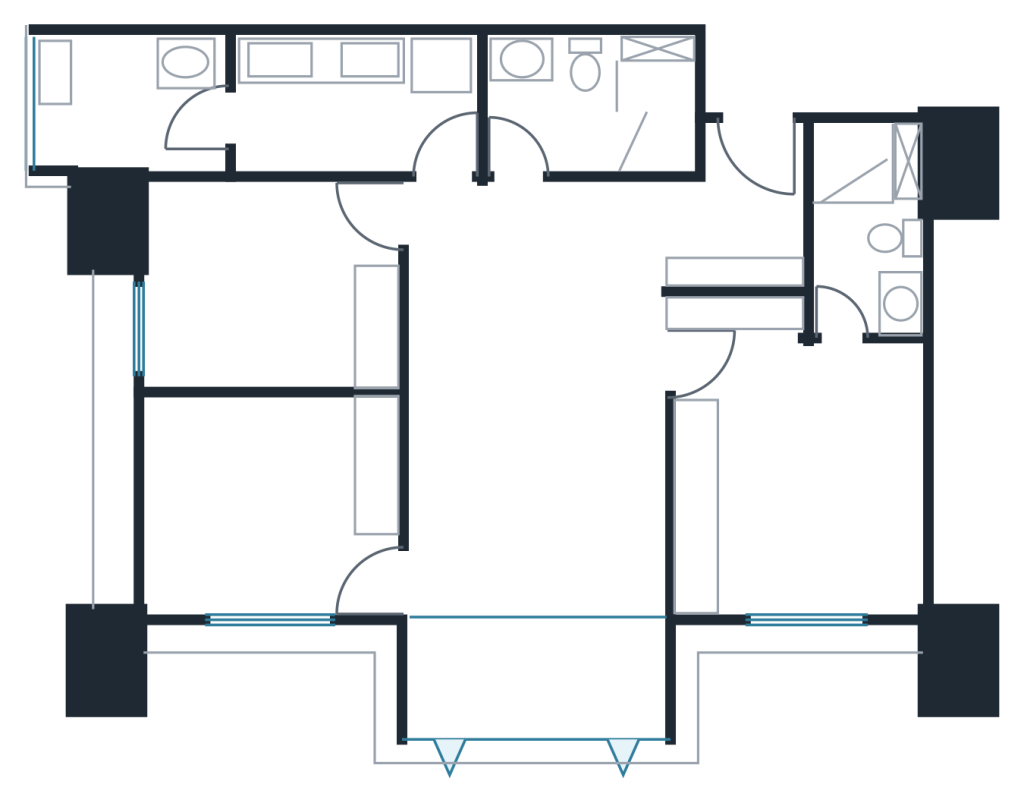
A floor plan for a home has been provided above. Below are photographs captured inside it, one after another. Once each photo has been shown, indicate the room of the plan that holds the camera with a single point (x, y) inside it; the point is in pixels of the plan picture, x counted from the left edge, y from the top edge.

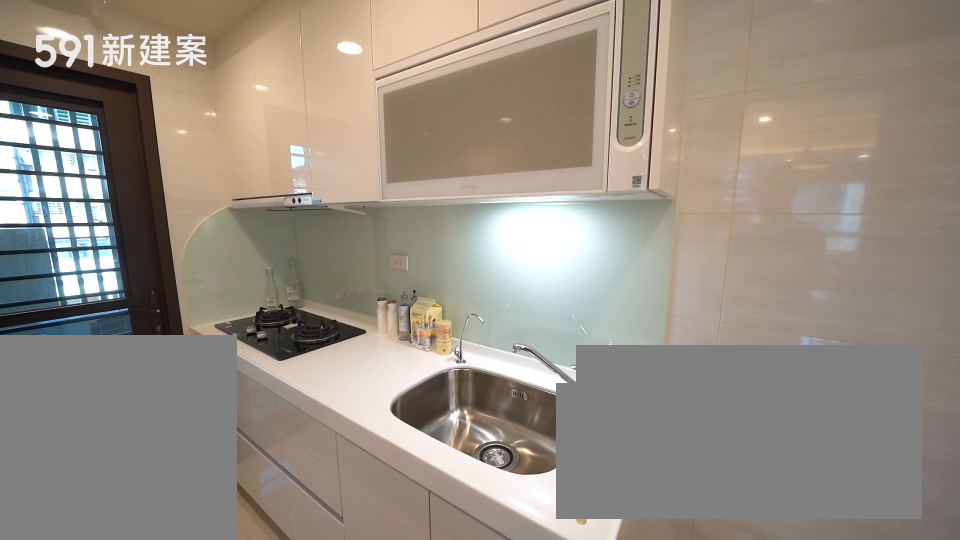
(351, 107)
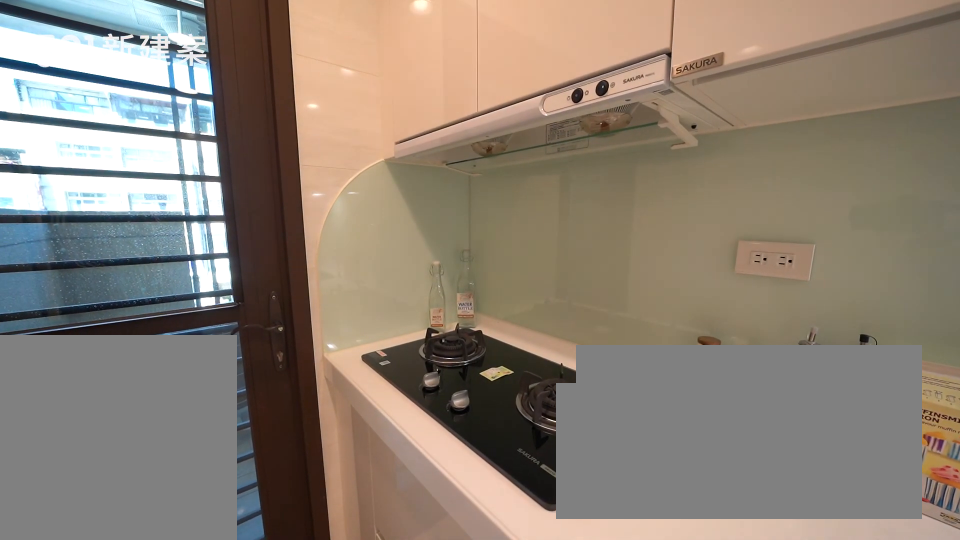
(351, 107)
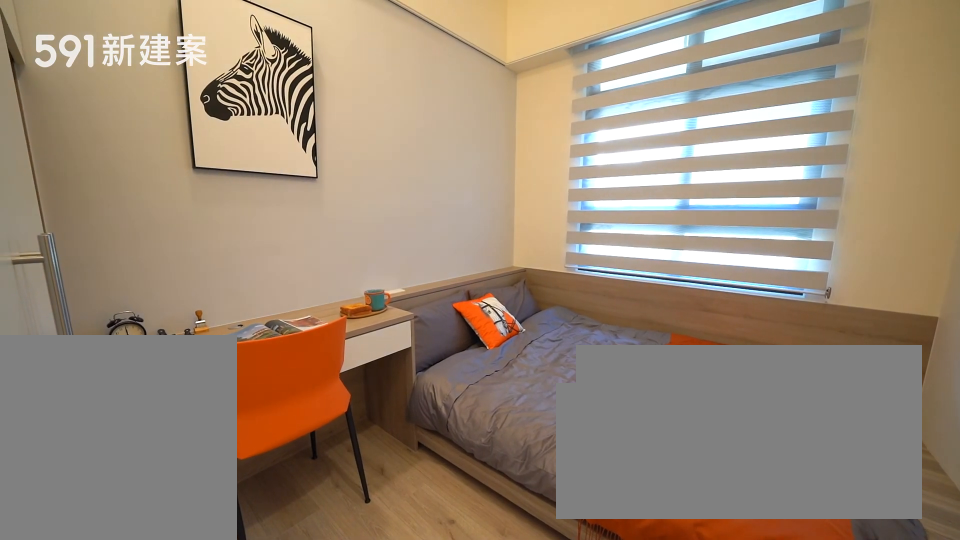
(267, 287)
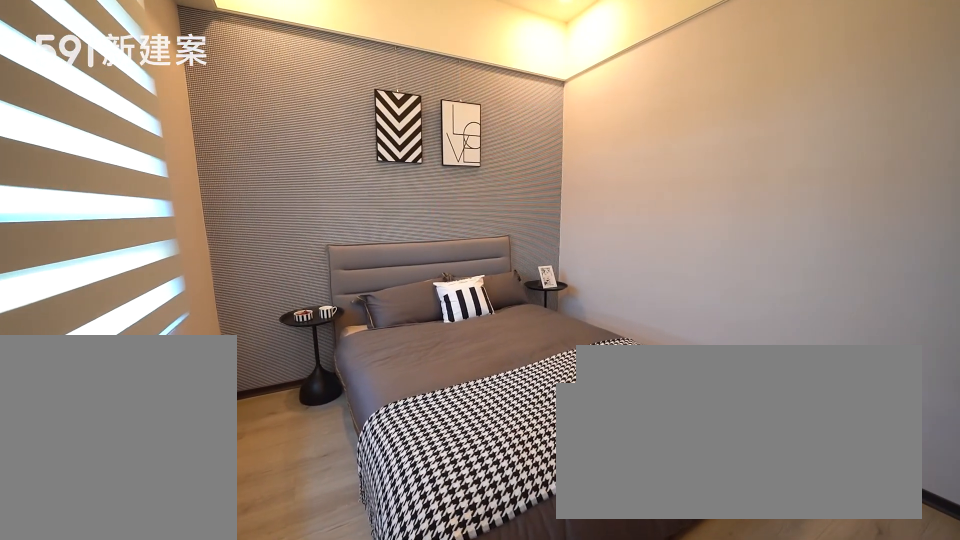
(272, 508)
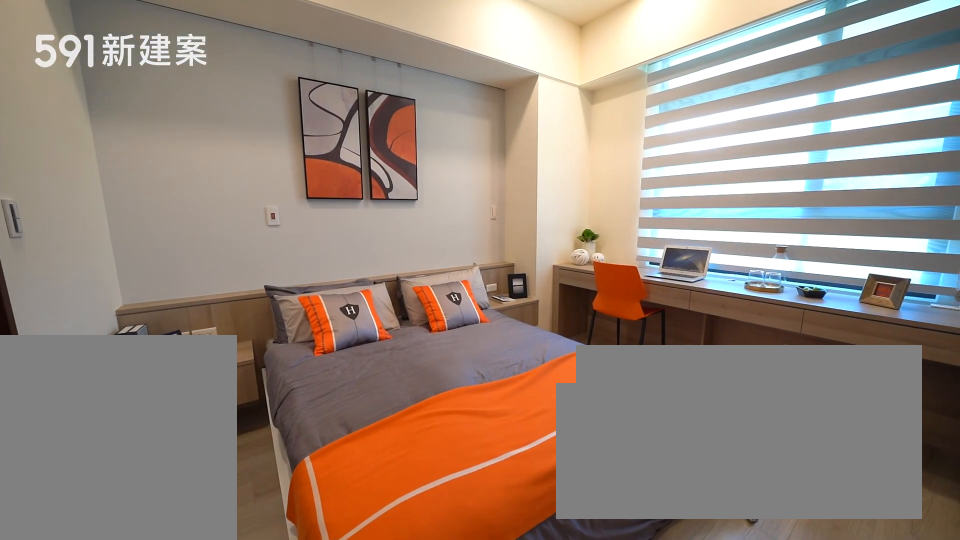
(798, 485)
